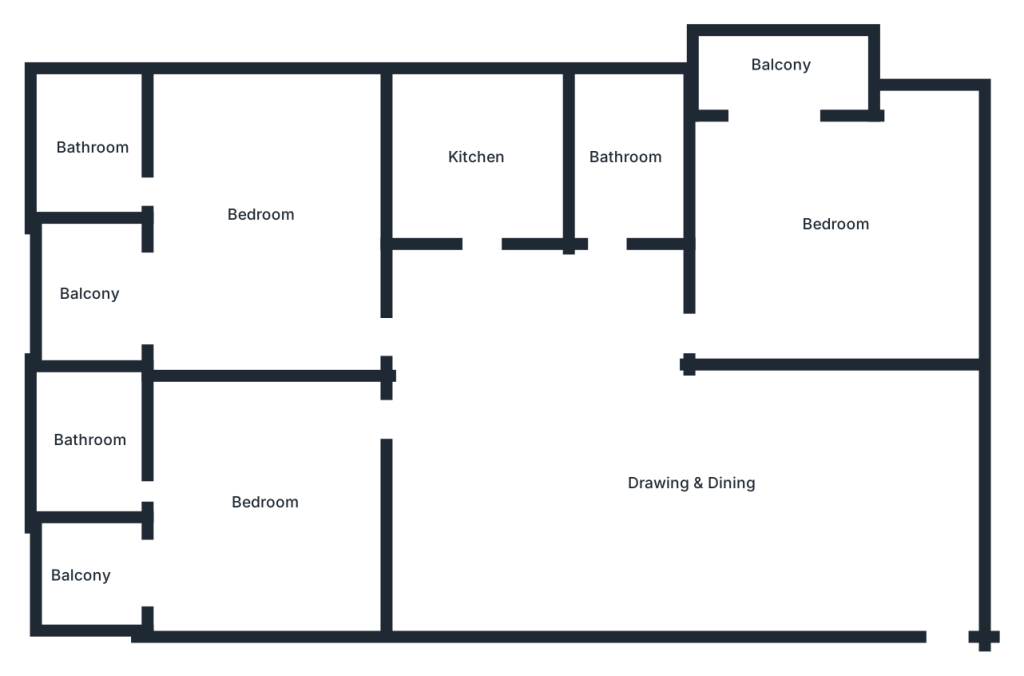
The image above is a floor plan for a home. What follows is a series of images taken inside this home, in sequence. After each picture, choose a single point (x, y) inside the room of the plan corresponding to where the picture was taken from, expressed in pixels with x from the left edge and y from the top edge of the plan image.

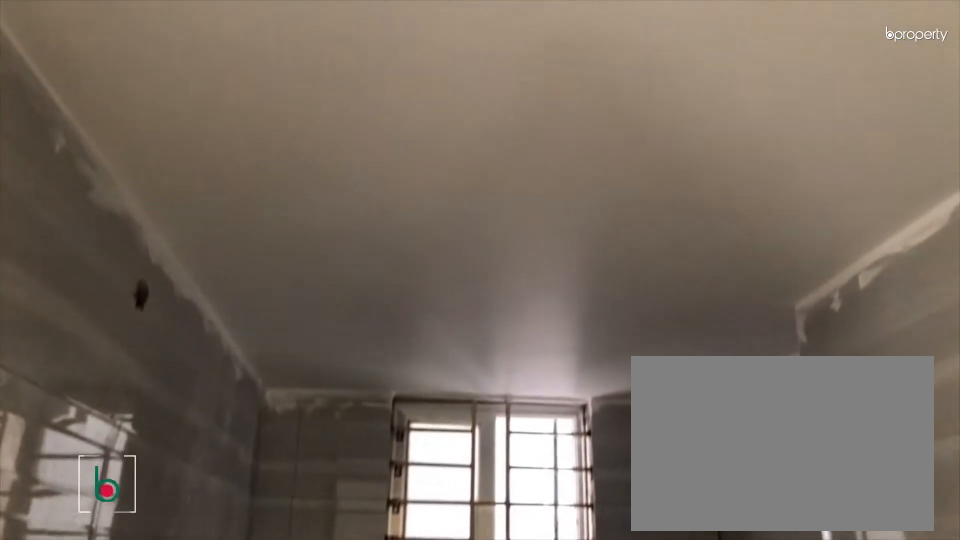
(627, 159)
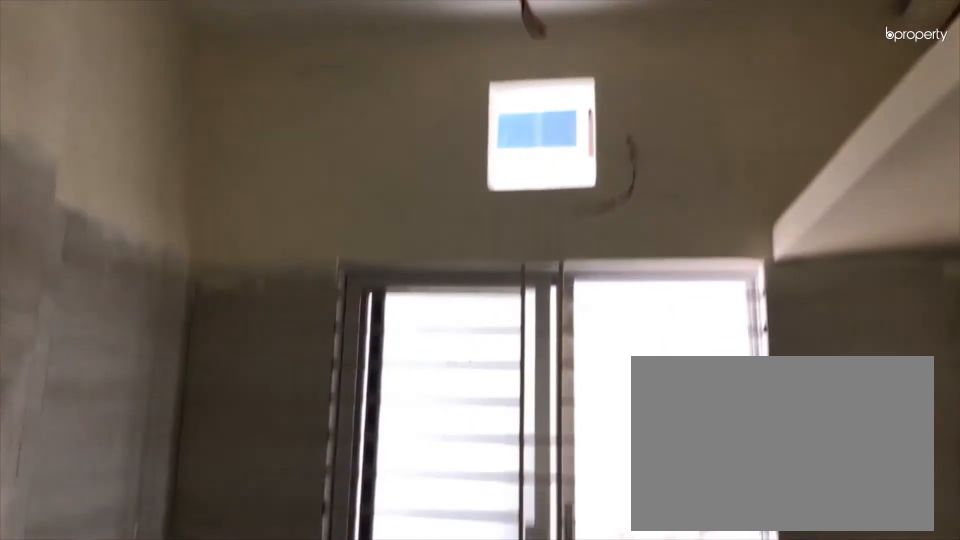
(479, 159)
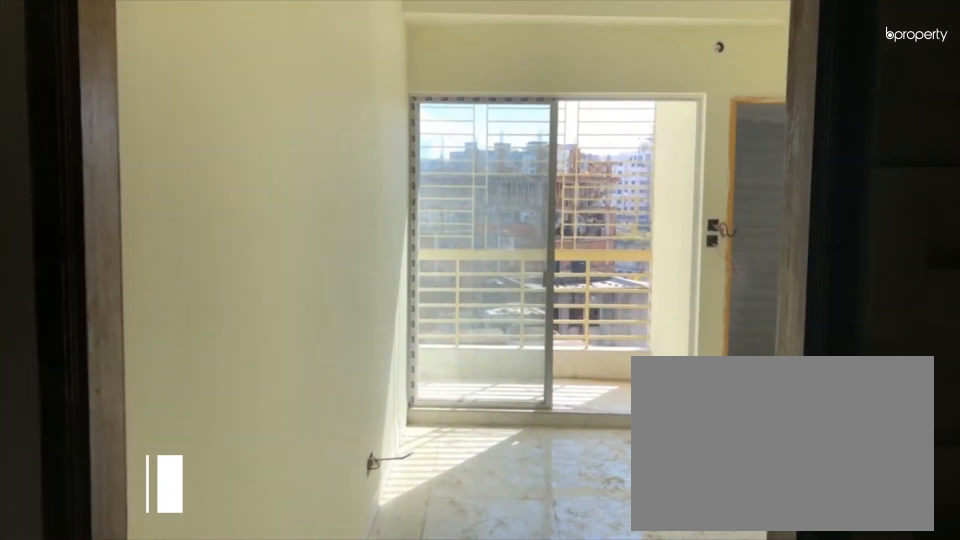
(263, 216)
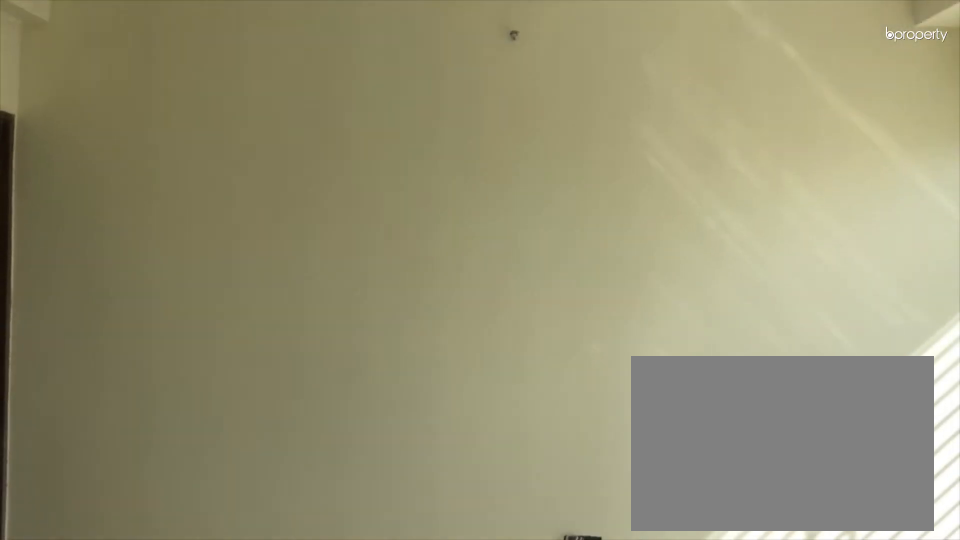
(263, 216)
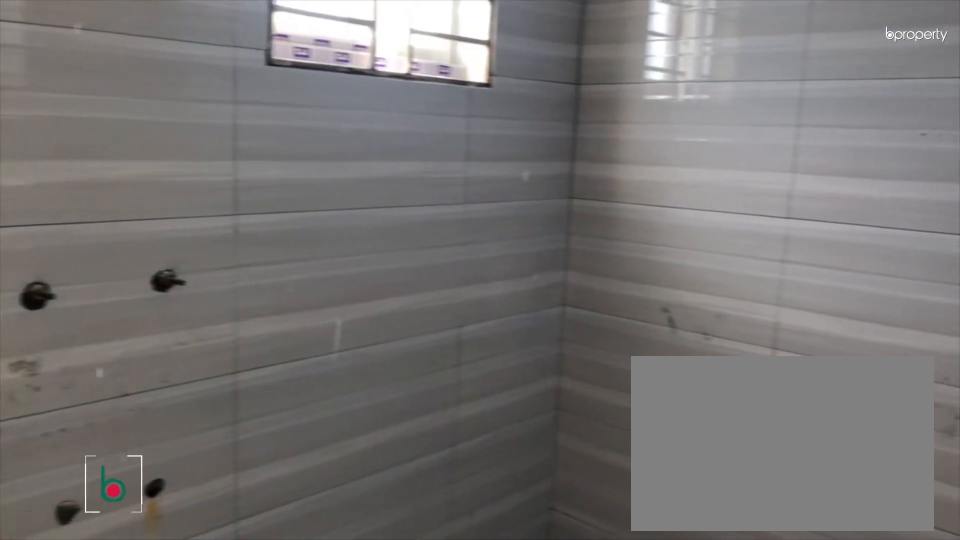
(96, 145)
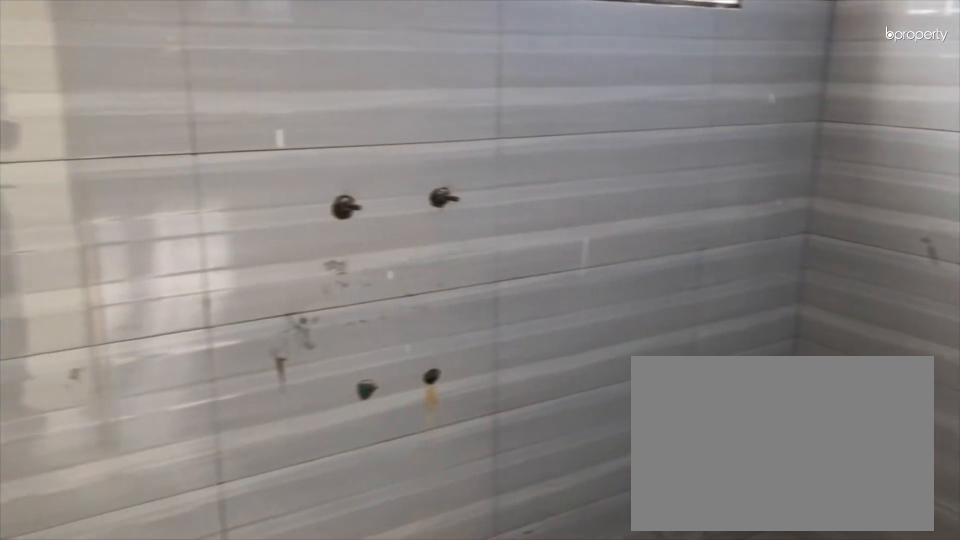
(96, 145)
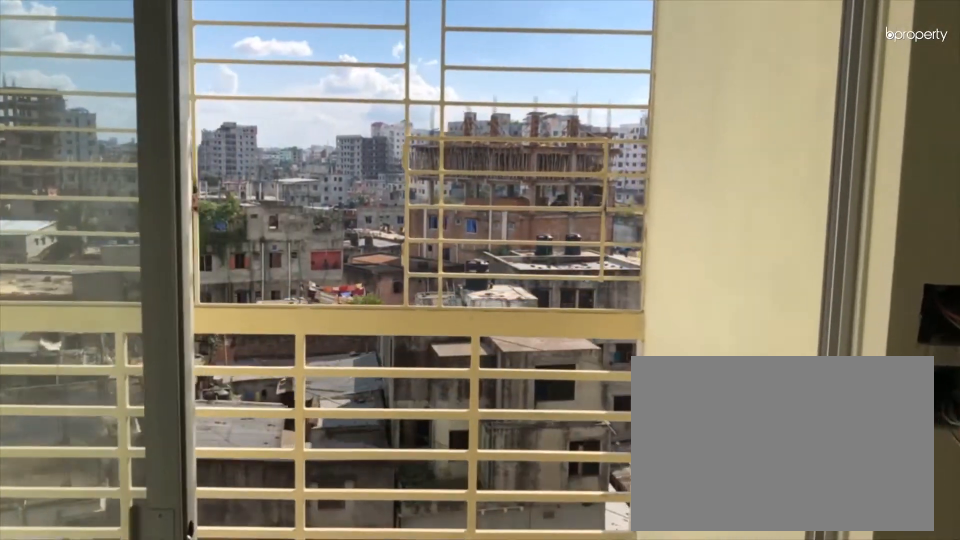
(86, 298)
